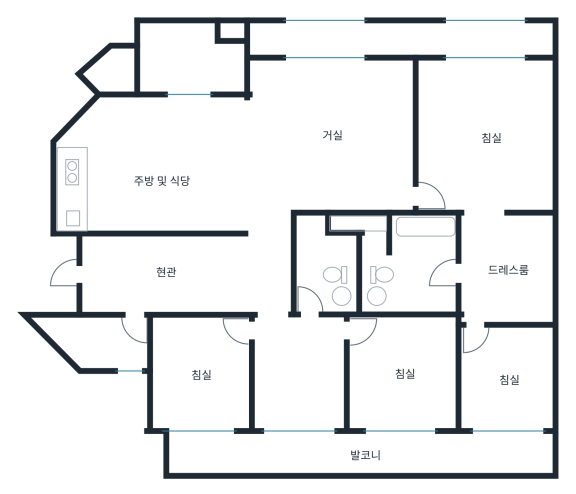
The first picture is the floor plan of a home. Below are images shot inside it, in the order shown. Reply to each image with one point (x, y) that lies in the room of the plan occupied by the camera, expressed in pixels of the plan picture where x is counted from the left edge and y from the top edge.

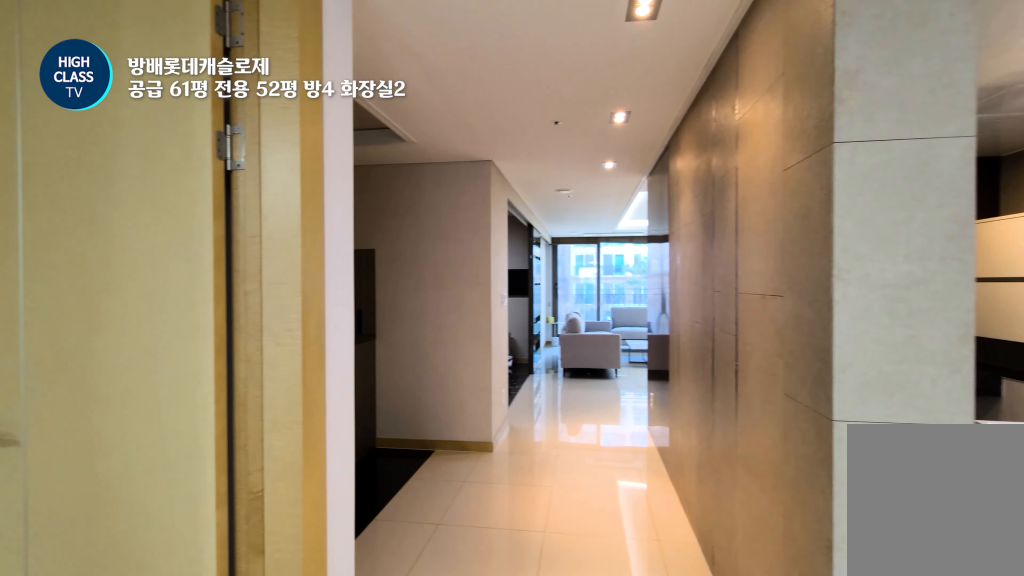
(299, 374)
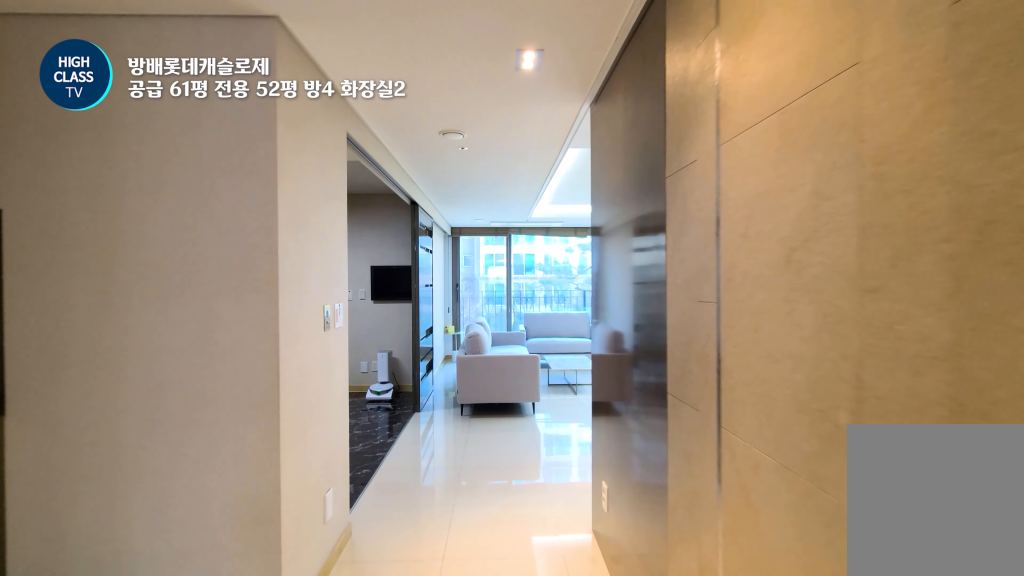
(269, 262)
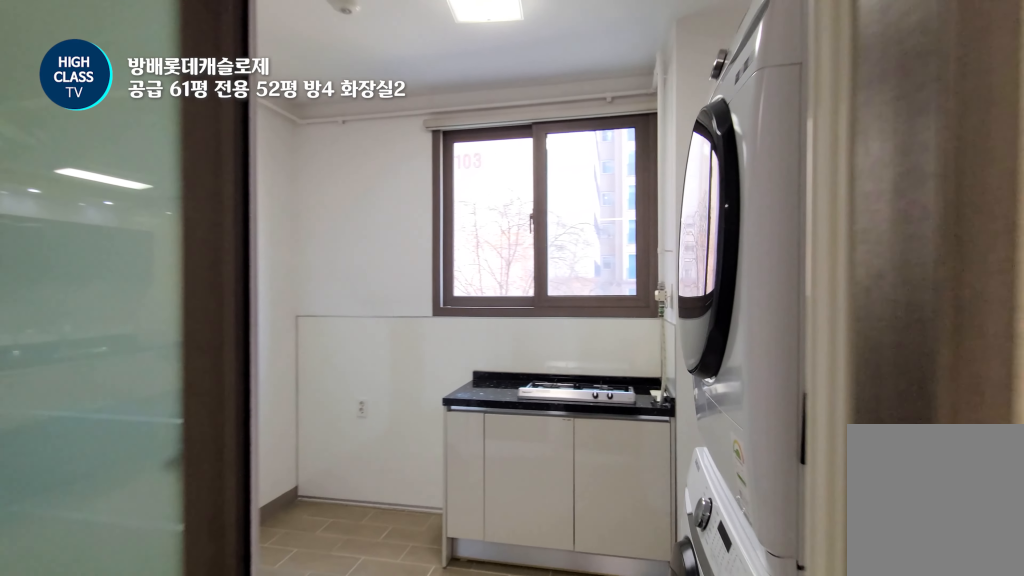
(157, 162)
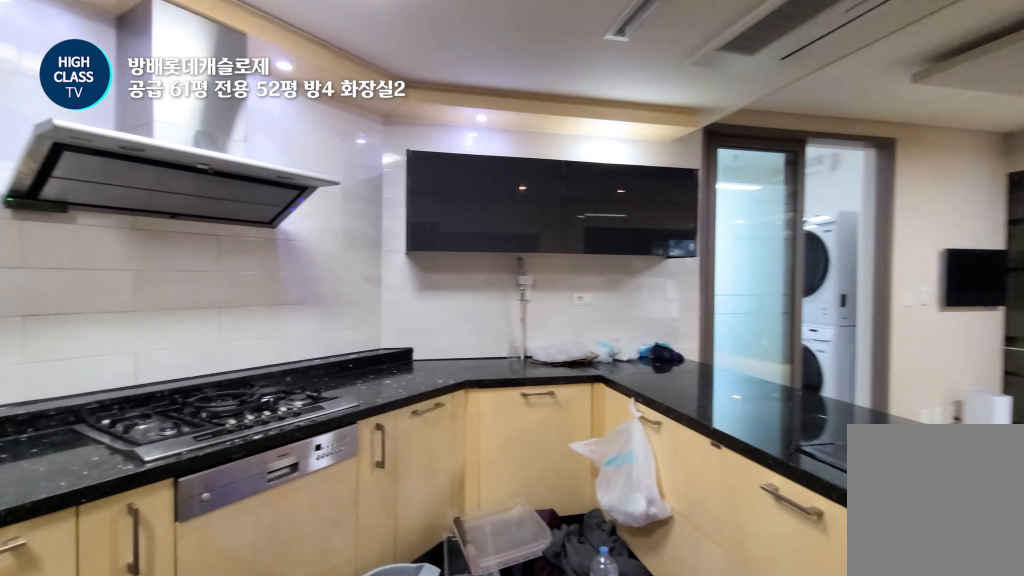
(157, 162)
